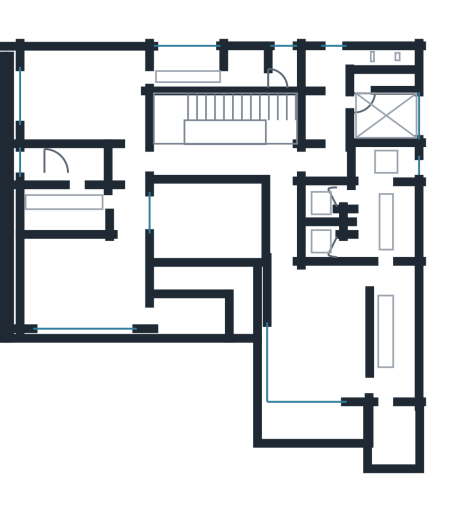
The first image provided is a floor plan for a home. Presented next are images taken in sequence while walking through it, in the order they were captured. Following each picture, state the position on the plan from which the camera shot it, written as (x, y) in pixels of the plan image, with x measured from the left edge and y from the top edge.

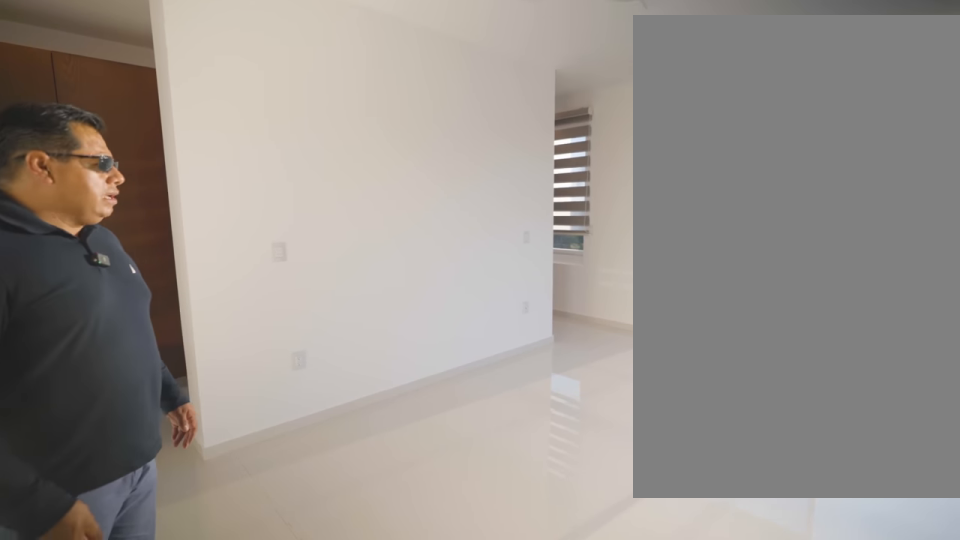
(293, 290)
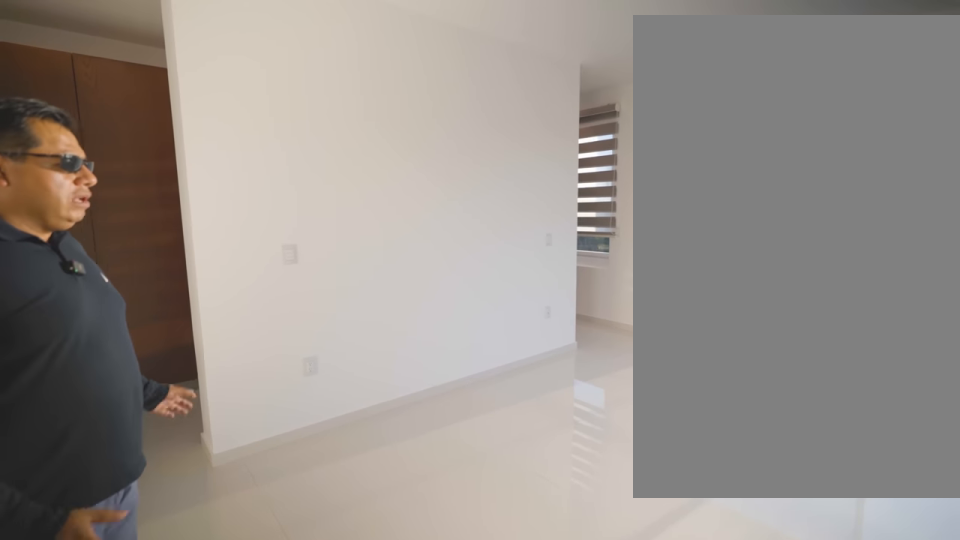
(292, 290)
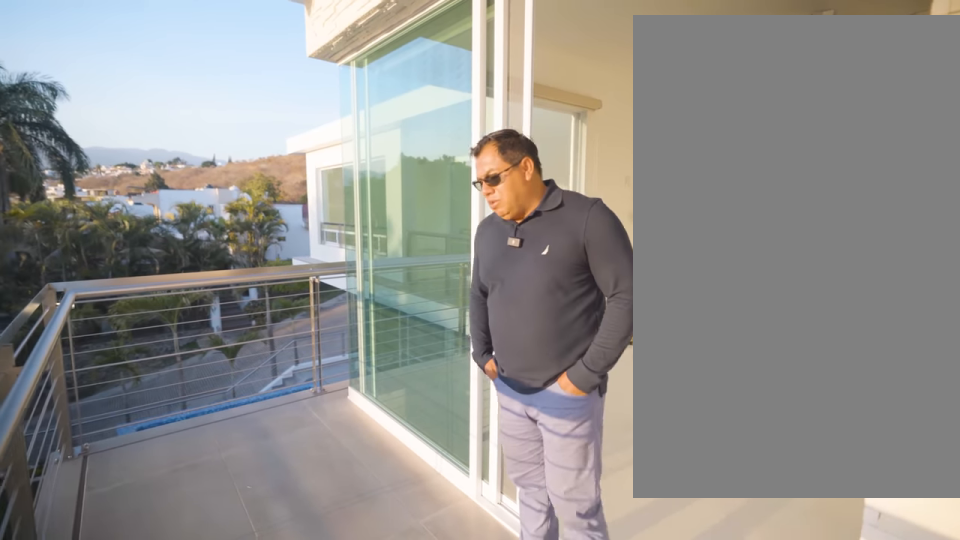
(333, 419)
